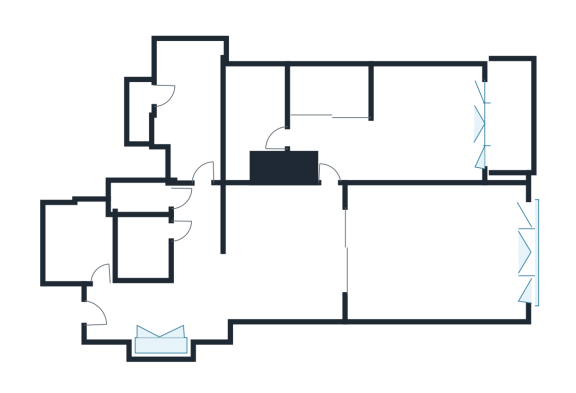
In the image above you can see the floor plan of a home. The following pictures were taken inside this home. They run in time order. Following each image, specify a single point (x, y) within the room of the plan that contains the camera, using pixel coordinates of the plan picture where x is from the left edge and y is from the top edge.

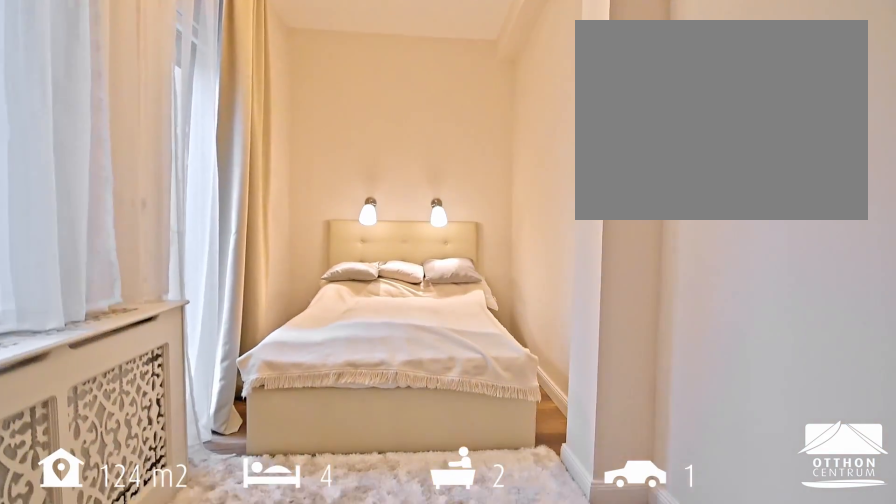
(190, 94)
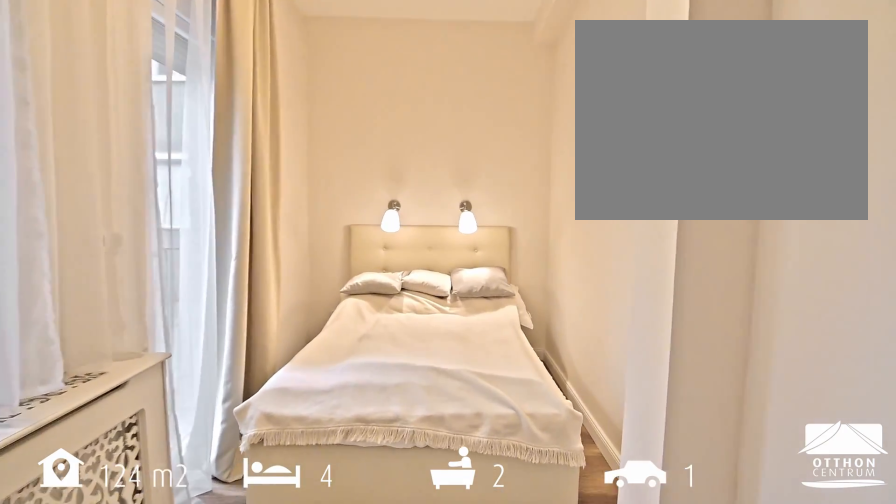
(190, 94)
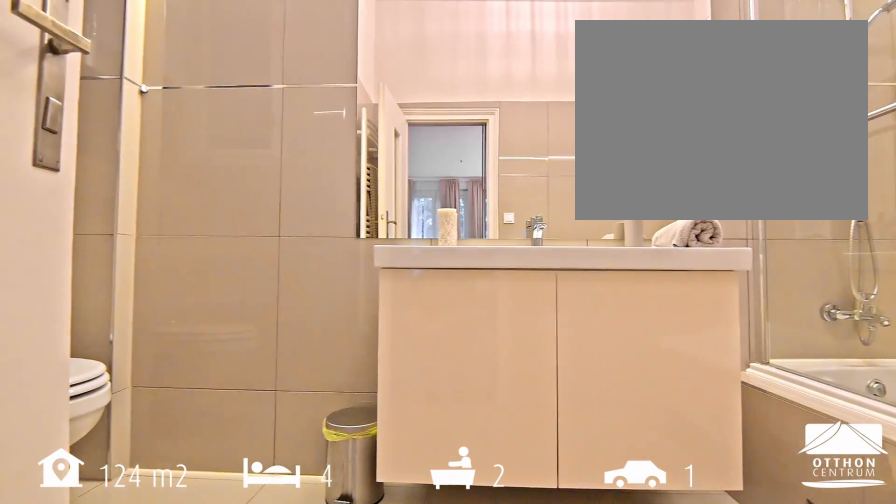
(256, 129)
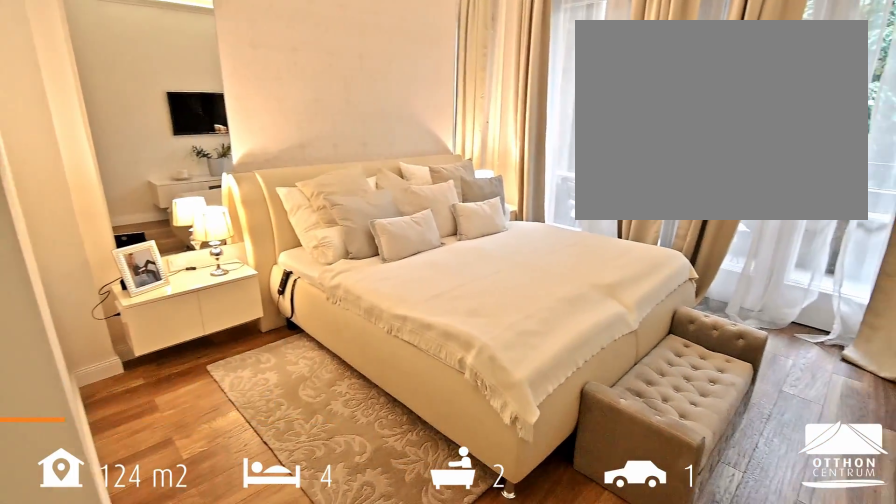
(407, 151)
